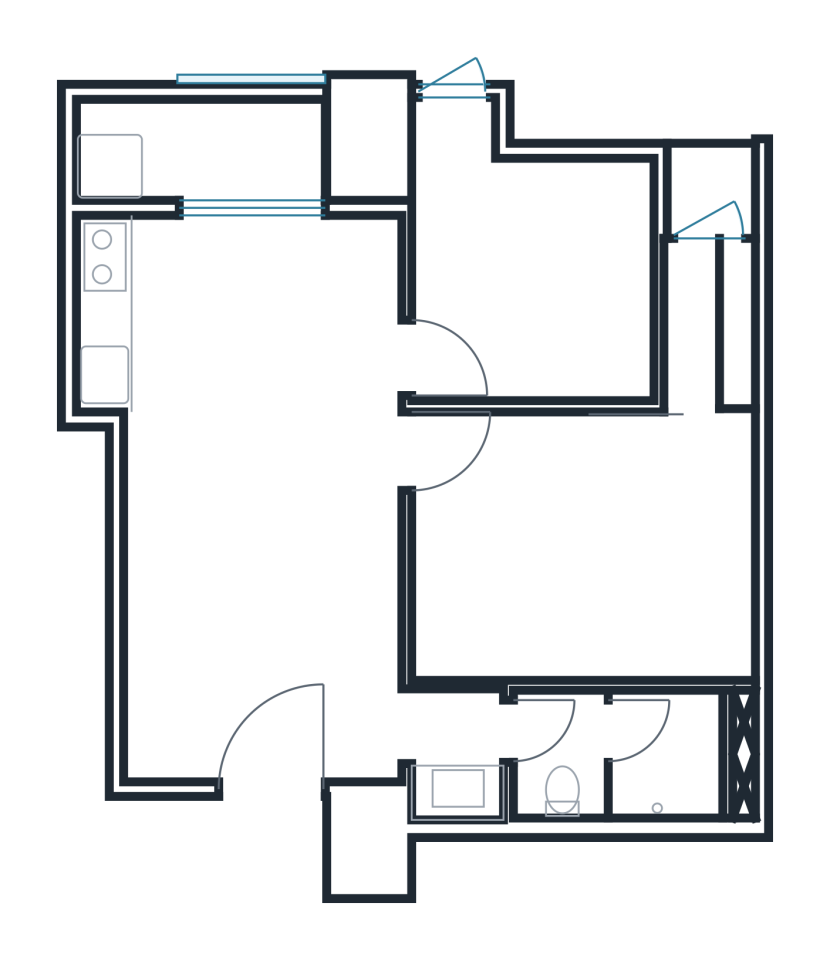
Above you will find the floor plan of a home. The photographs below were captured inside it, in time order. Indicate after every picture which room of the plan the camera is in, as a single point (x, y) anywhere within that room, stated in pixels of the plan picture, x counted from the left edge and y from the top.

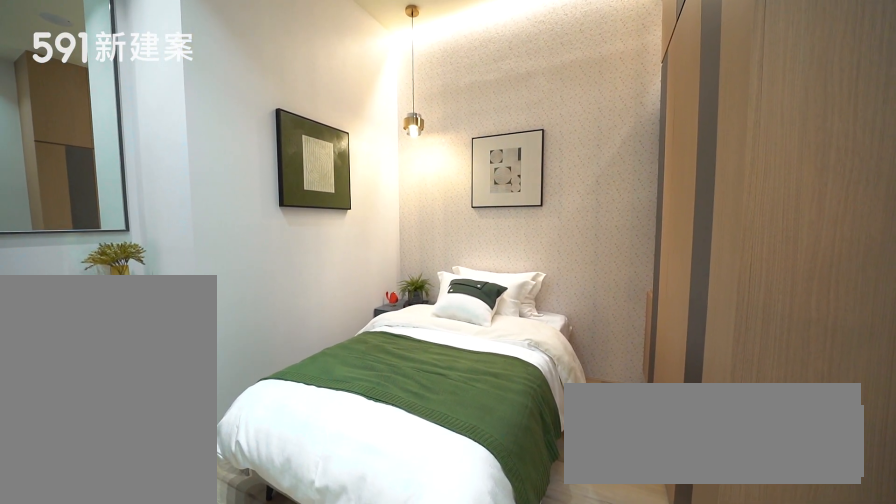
(538, 275)
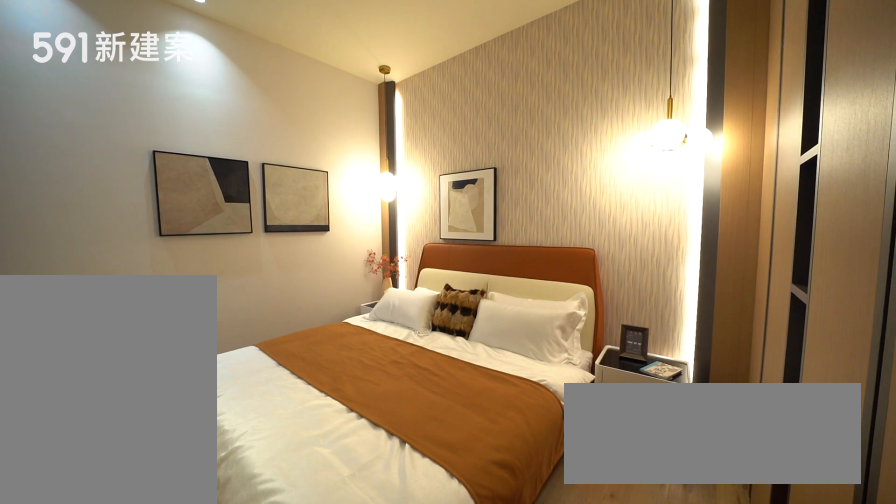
(584, 541)
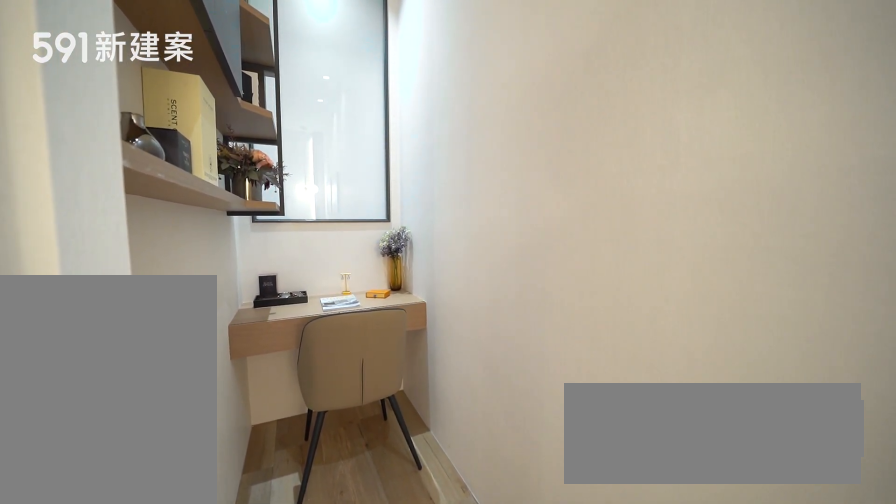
(705, 314)
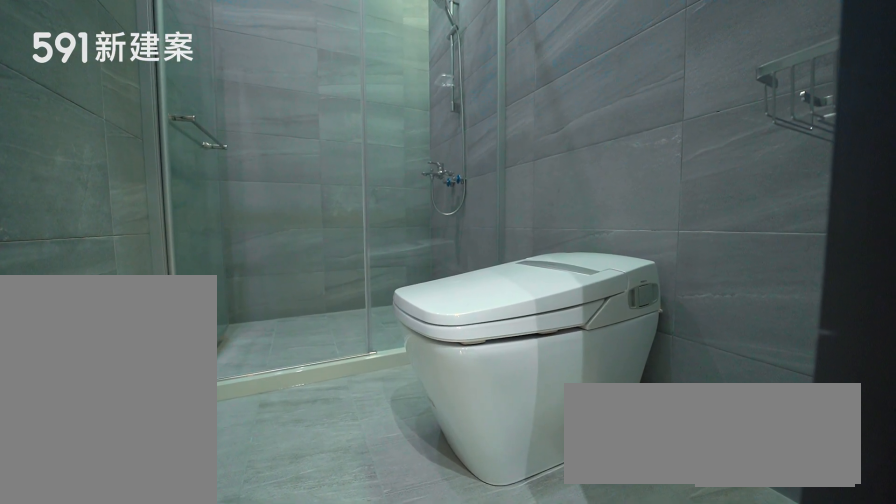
(592, 759)
